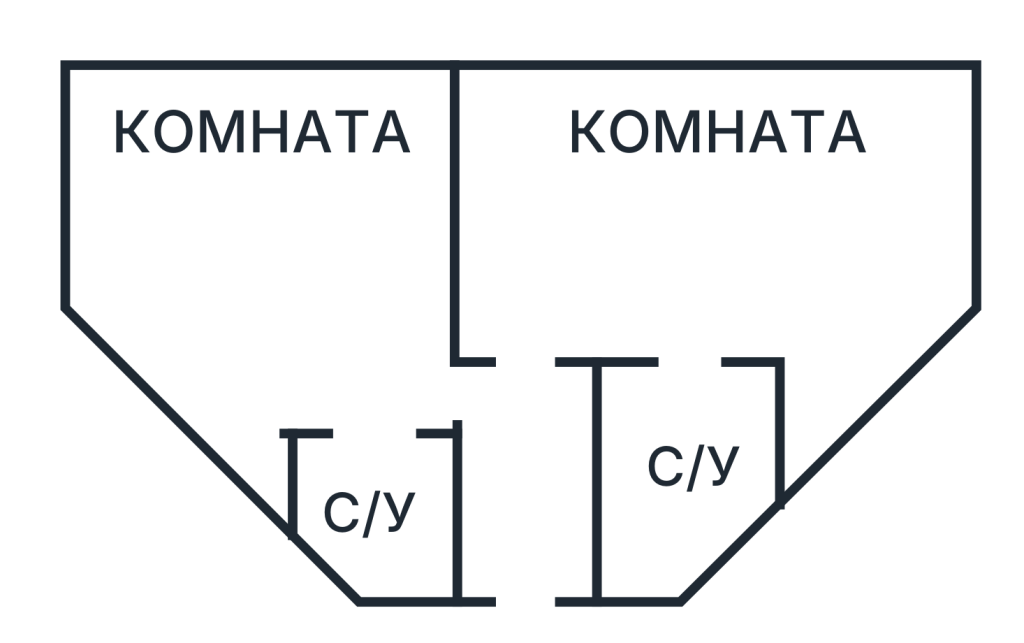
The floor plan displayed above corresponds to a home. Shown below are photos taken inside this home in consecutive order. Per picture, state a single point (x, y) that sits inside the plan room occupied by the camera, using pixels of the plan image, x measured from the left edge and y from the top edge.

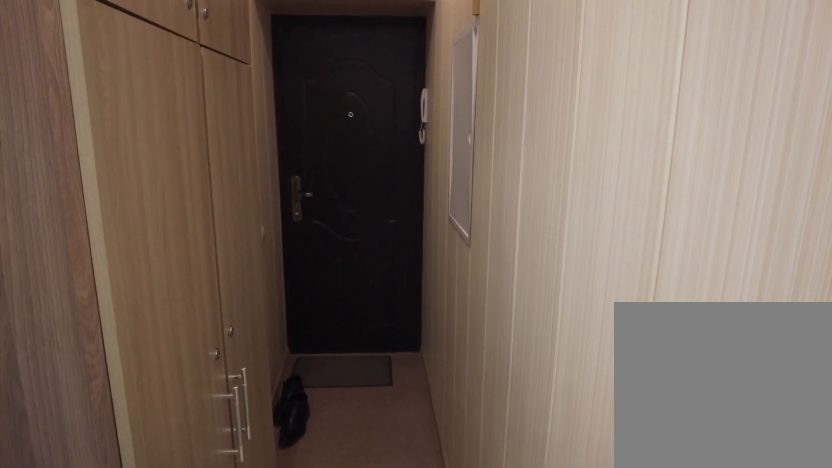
(537, 507)
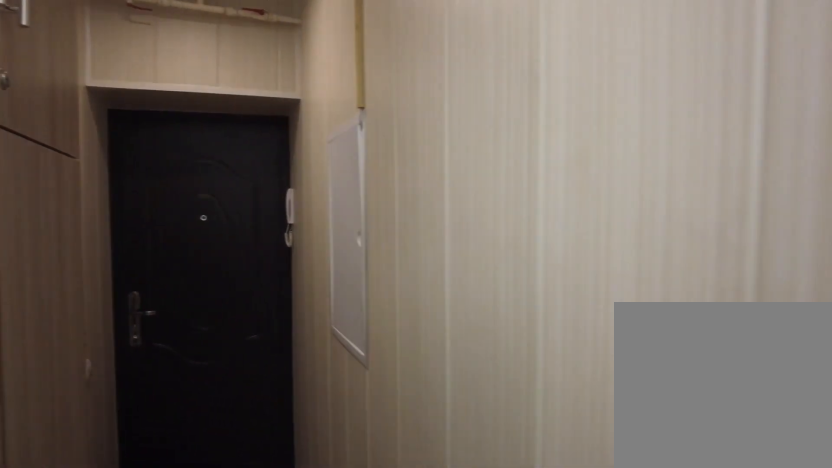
(537, 507)
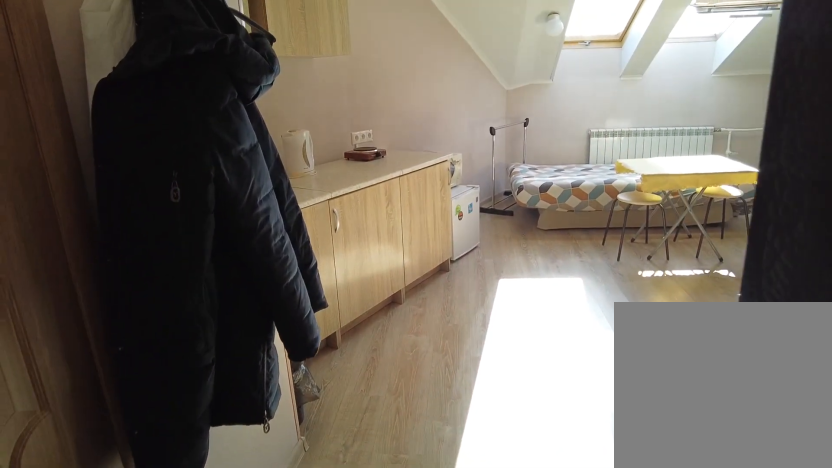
(492, 411)
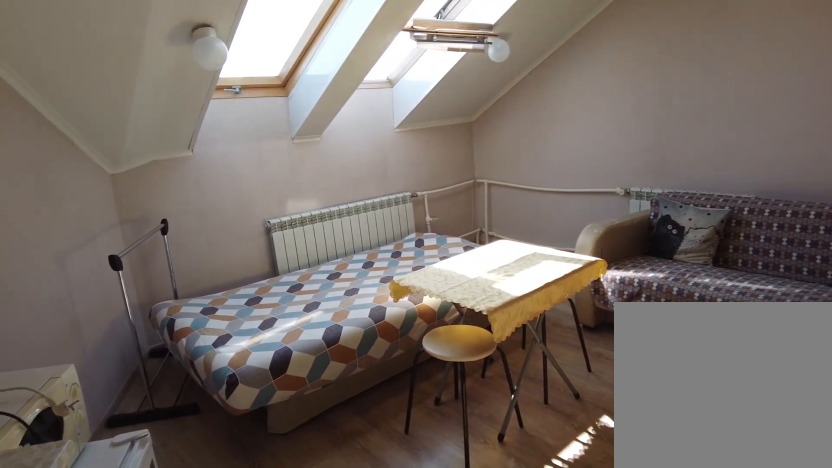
(335, 344)
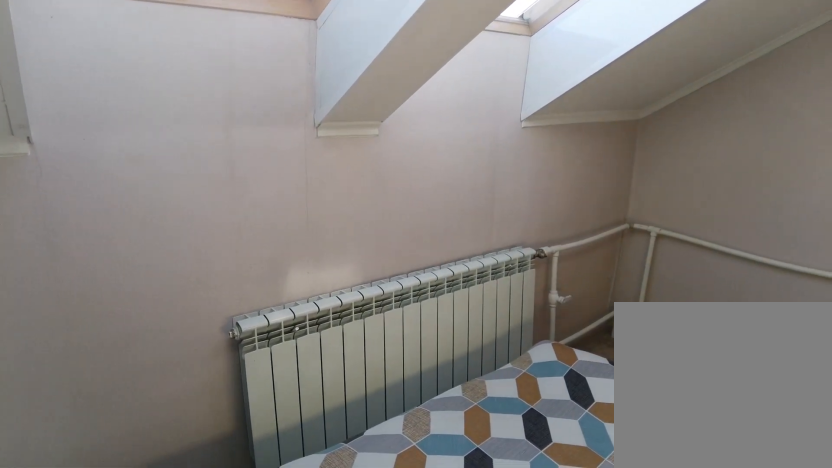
(335, 344)
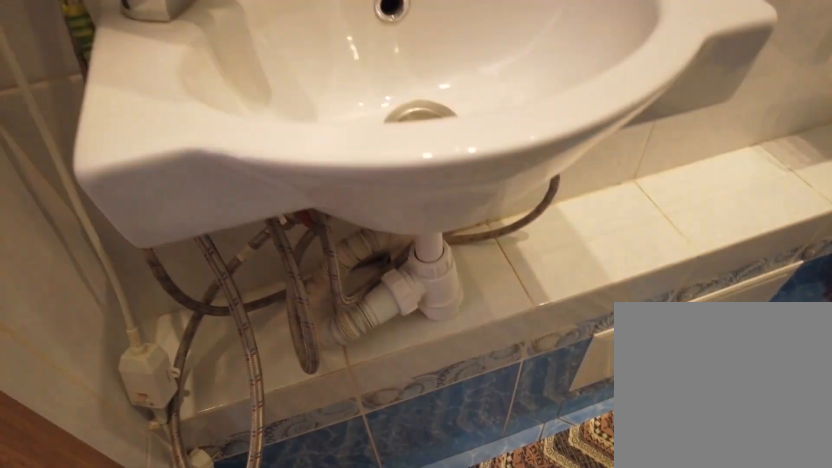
(395, 490)
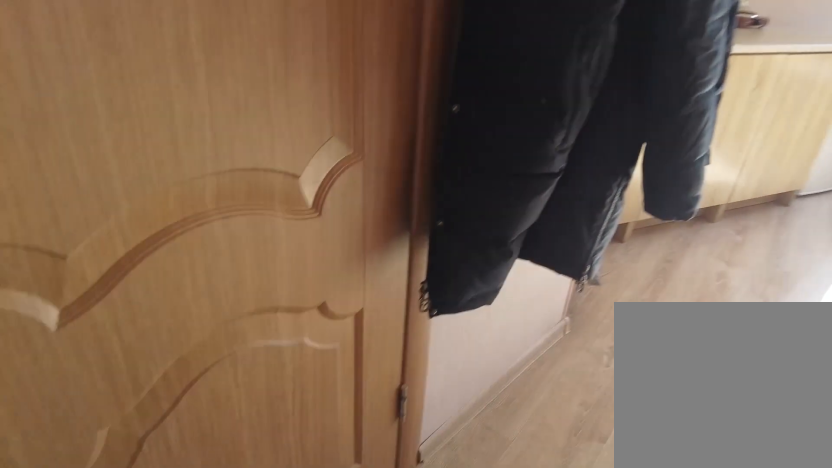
(345, 377)
